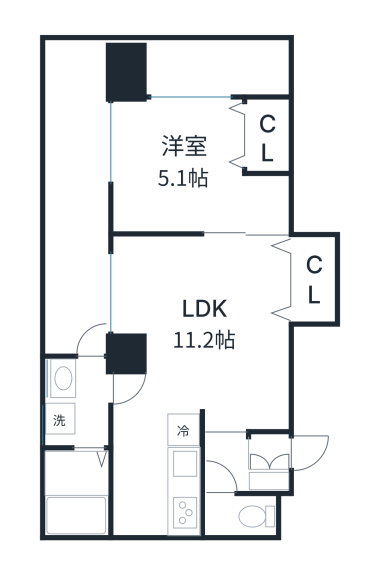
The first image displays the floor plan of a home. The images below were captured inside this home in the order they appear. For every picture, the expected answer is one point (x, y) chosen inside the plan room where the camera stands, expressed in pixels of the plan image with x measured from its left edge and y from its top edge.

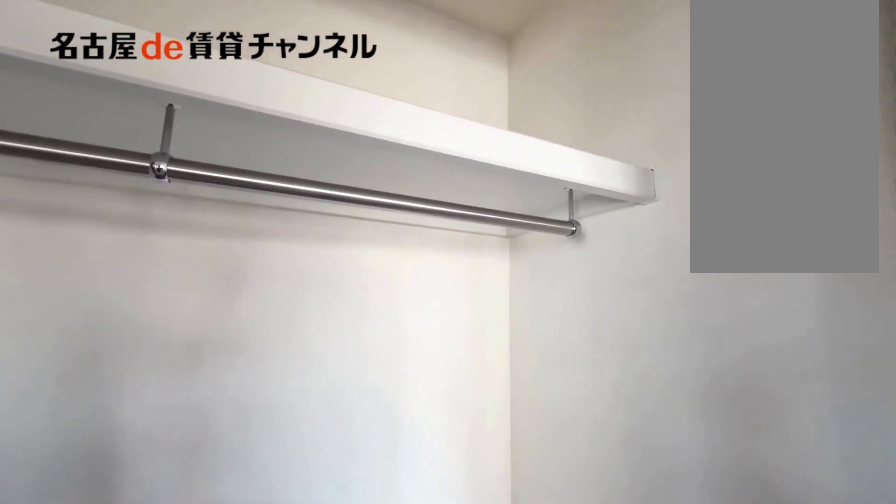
(268, 136)
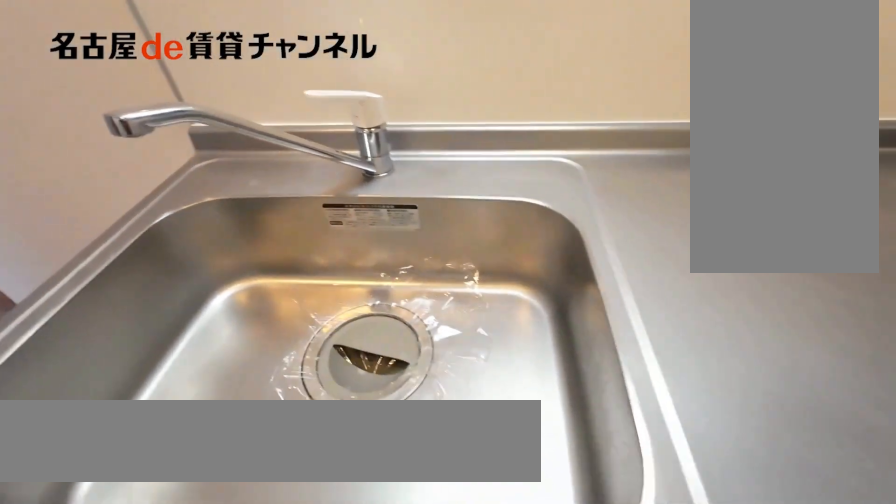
(185, 471)
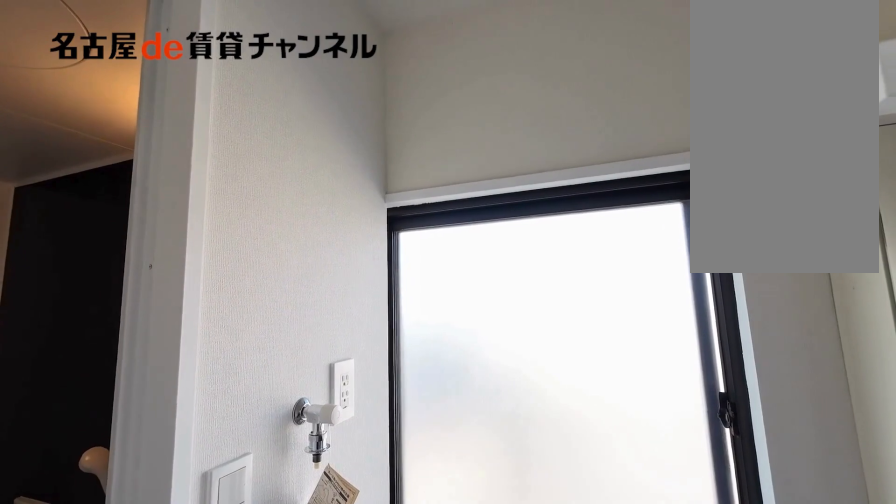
(79, 401)
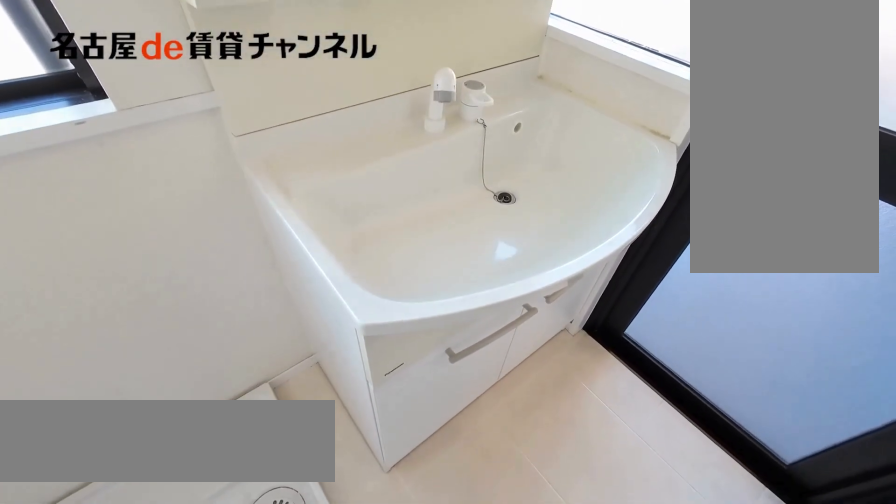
(79, 401)
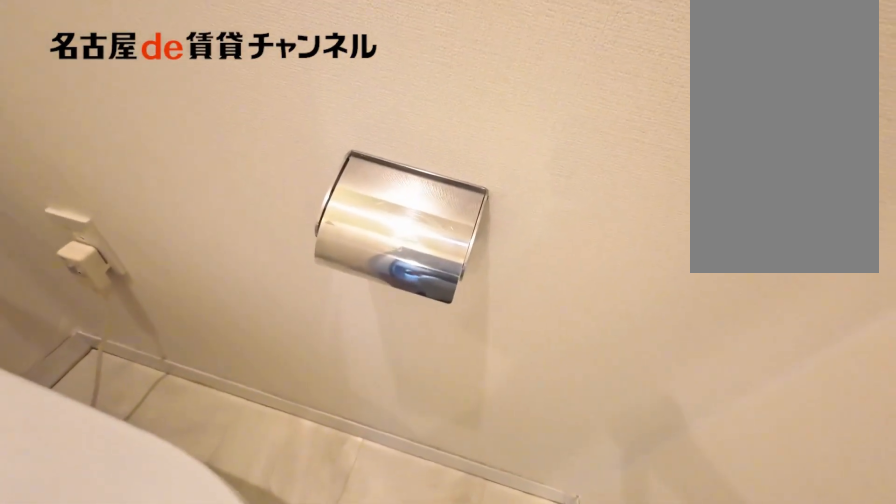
(242, 513)
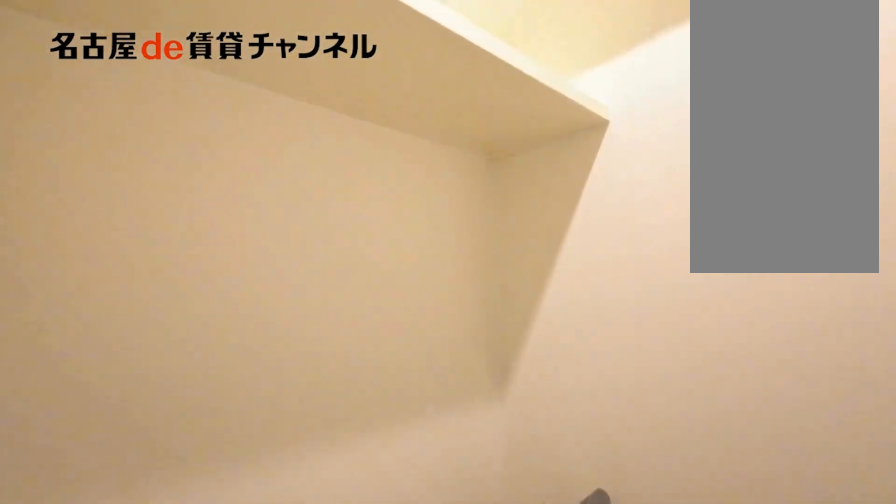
(242, 513)
